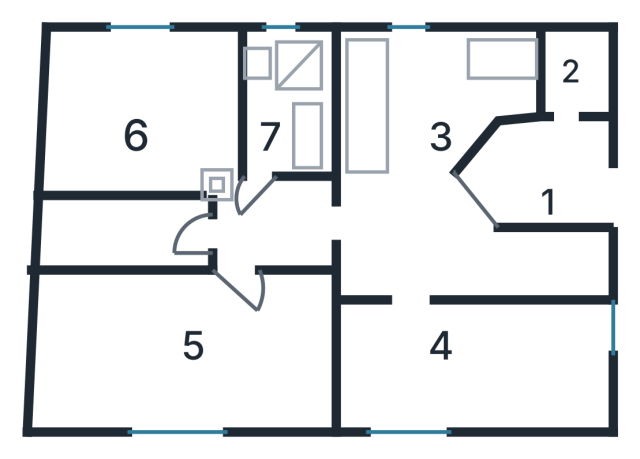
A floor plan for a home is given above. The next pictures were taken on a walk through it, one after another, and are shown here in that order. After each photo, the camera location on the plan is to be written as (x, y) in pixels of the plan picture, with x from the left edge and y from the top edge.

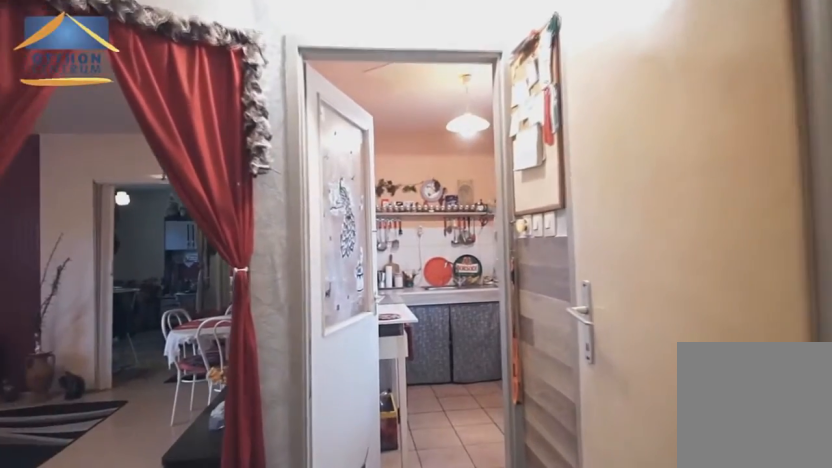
(587, 193)
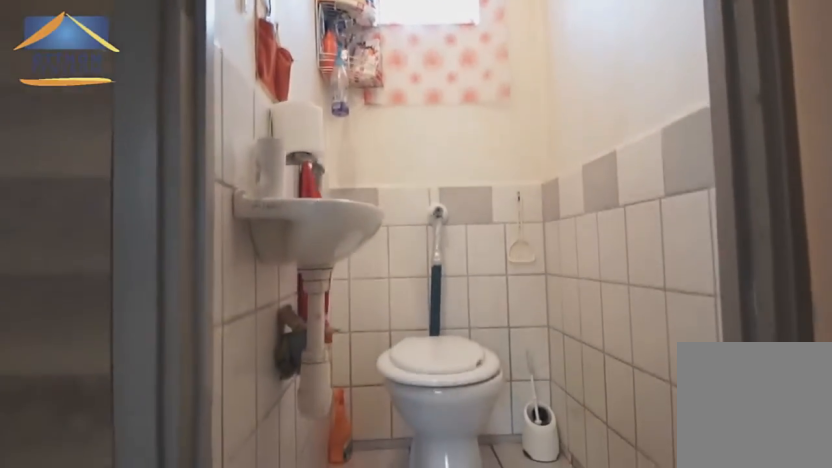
(563, 158)
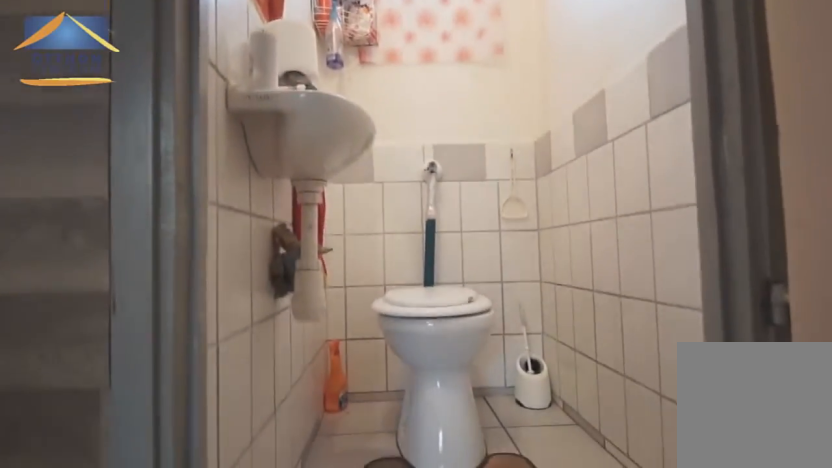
(559, 173)
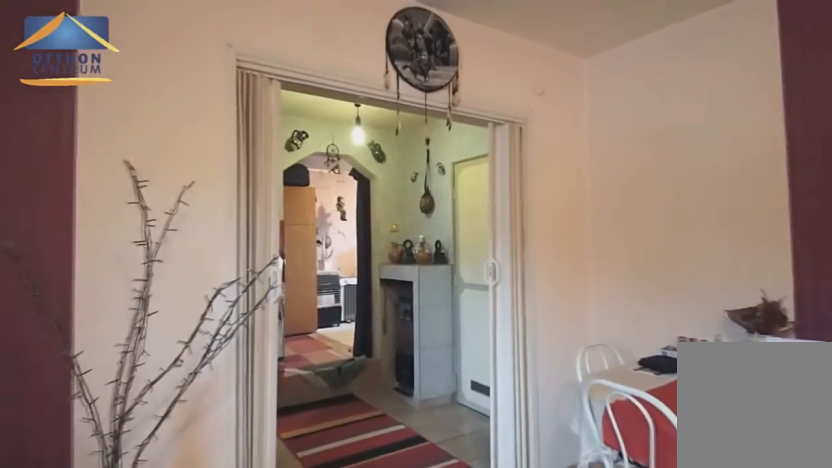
(363, 244)
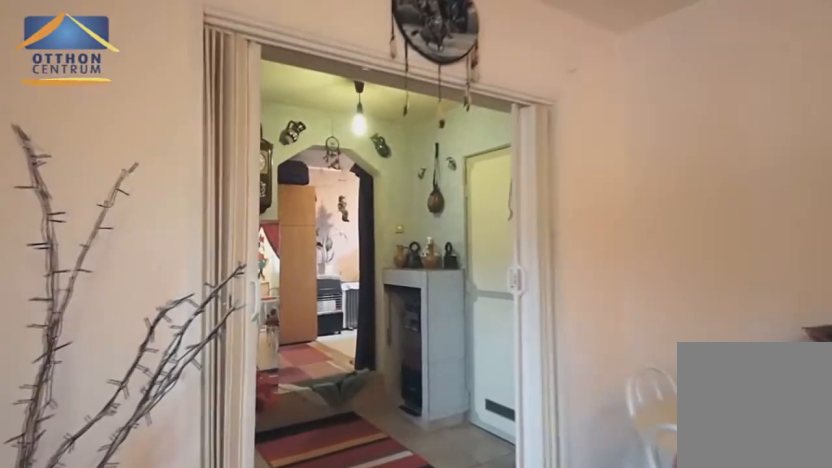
(349, 235)
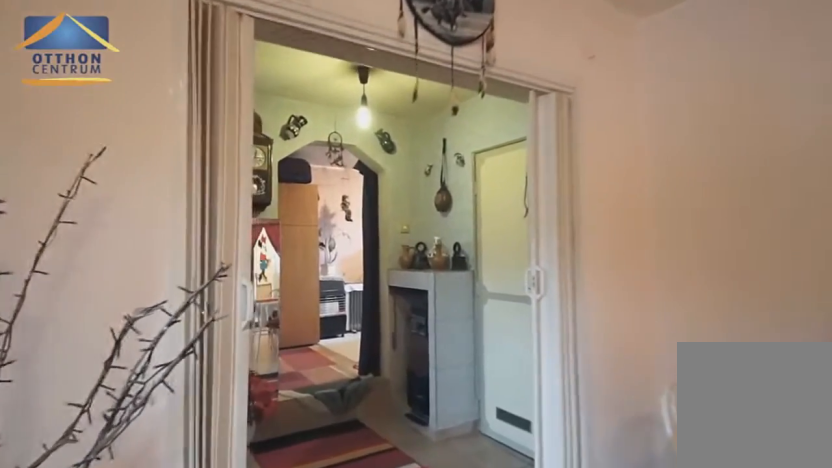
(342, 233)
